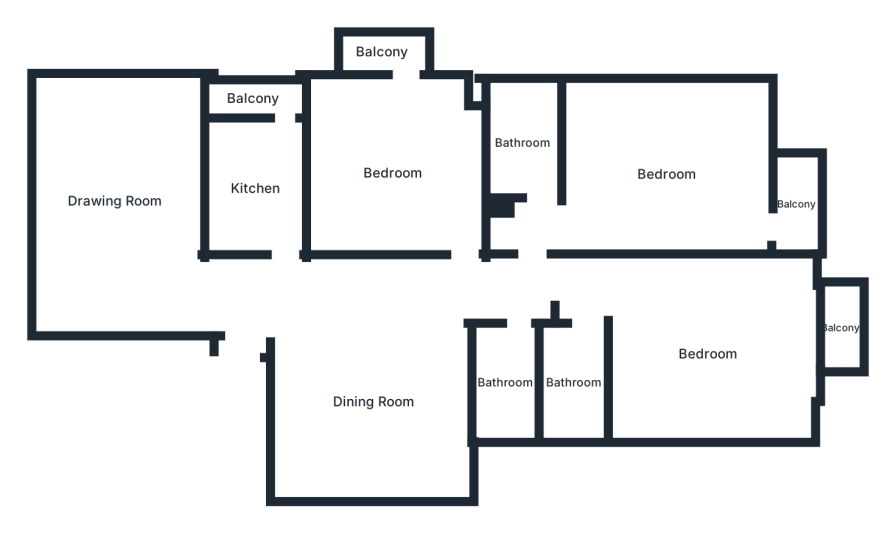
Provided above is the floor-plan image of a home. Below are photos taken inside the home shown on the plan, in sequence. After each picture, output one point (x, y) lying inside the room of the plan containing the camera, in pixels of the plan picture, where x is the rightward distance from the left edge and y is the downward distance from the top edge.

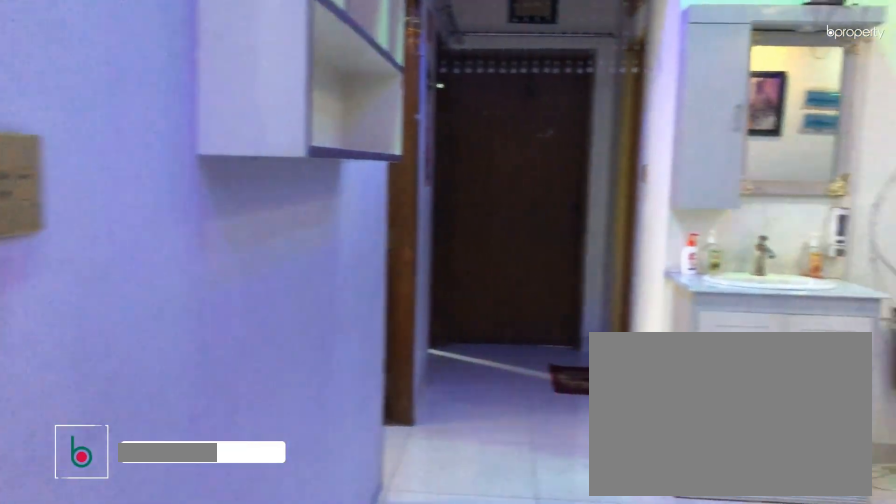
(372, 403)
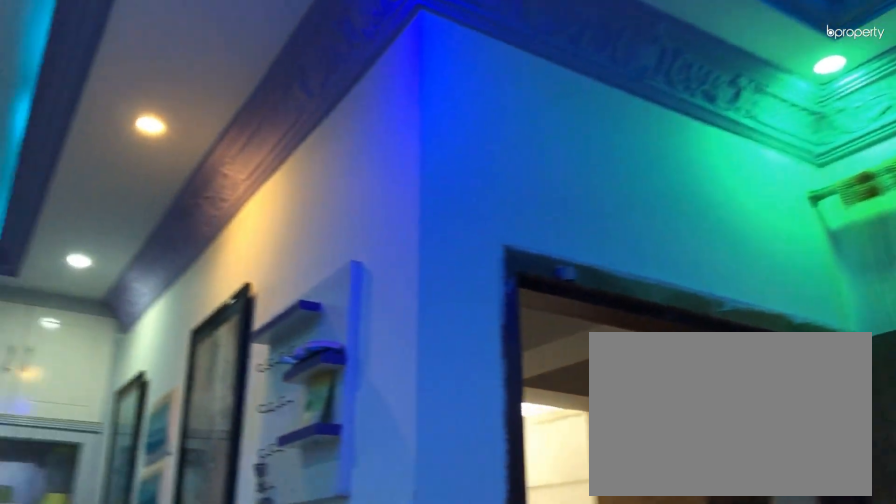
(372, 403)
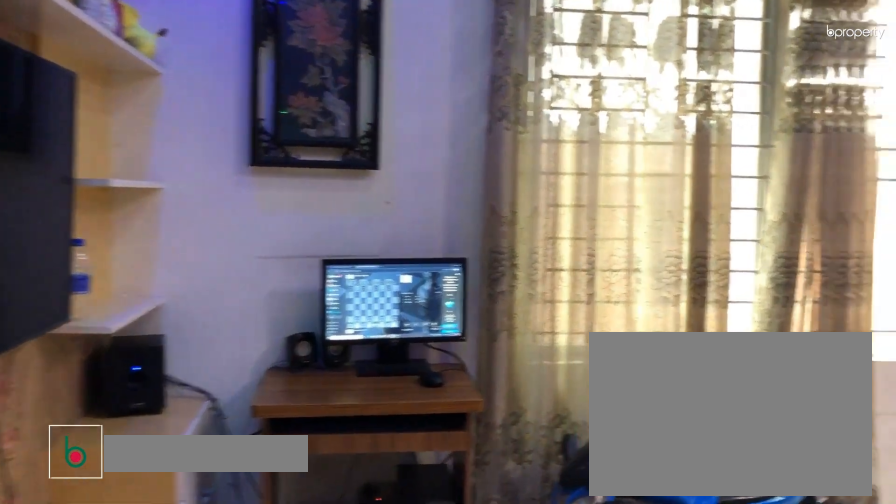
(113, 202)
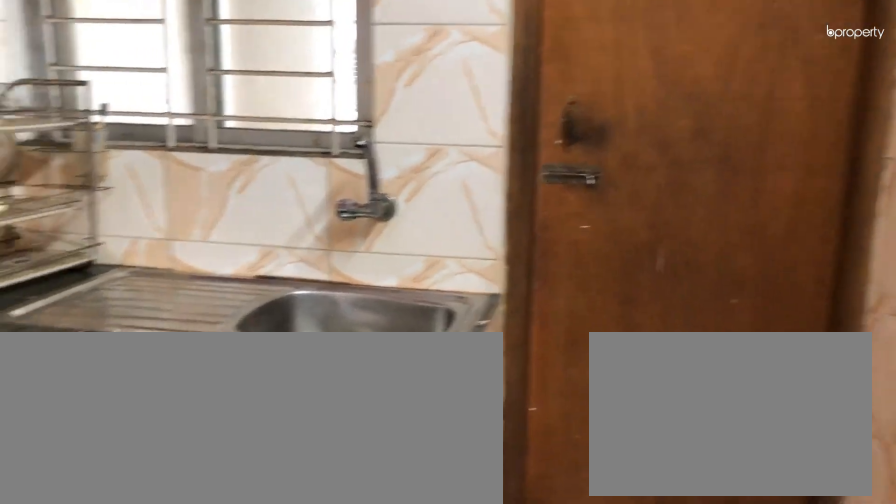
(257, 188)
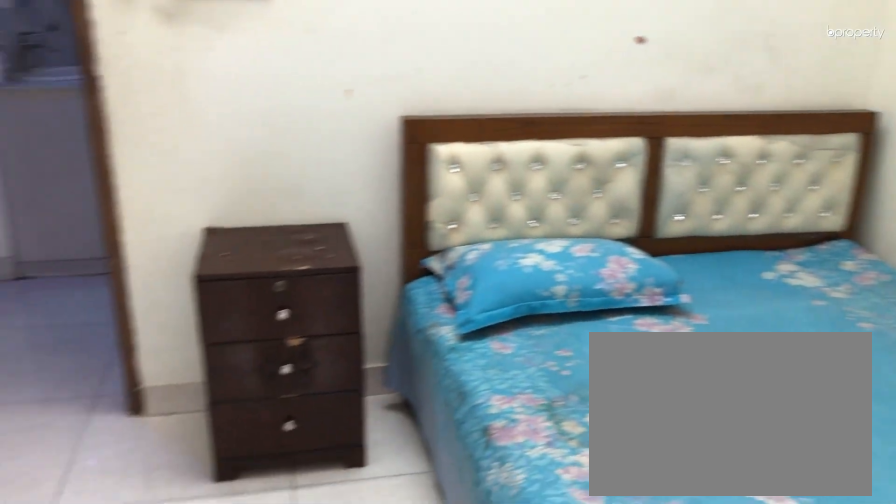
(394, 172)
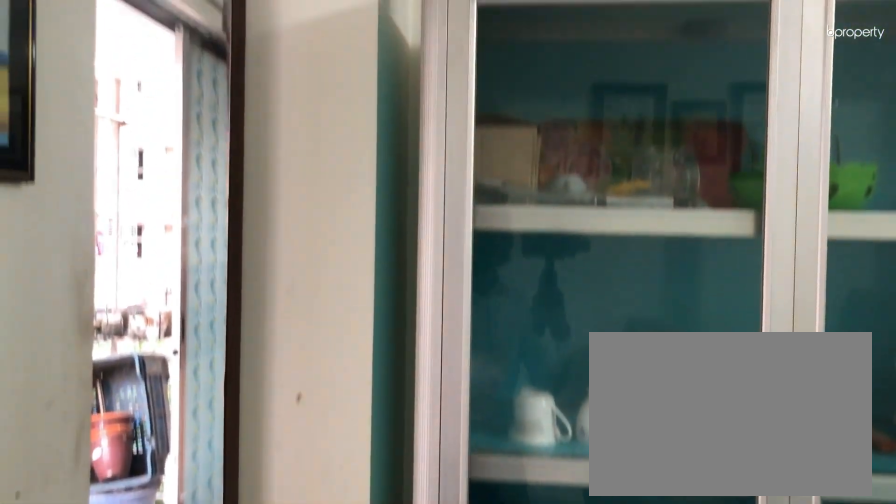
(394, 172)
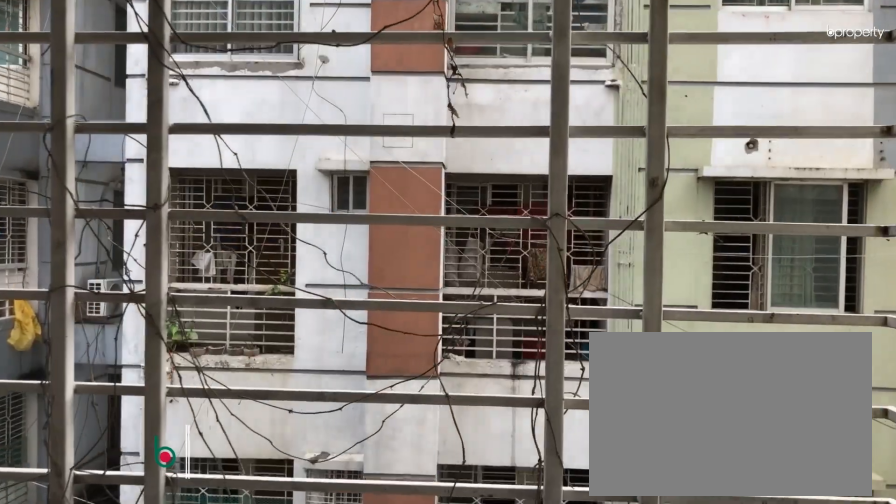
(384, 52)
